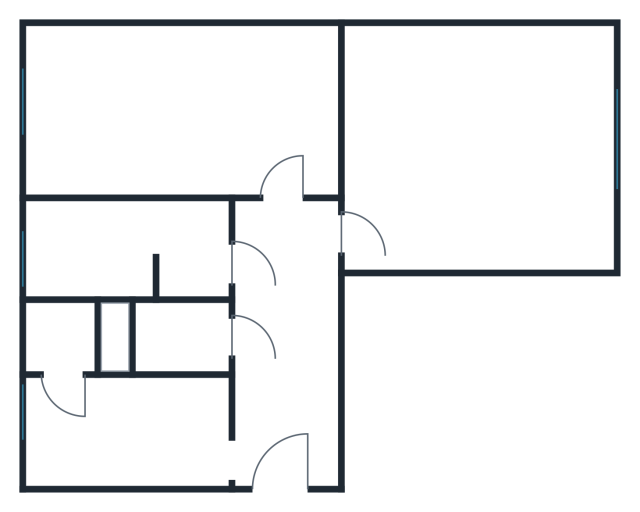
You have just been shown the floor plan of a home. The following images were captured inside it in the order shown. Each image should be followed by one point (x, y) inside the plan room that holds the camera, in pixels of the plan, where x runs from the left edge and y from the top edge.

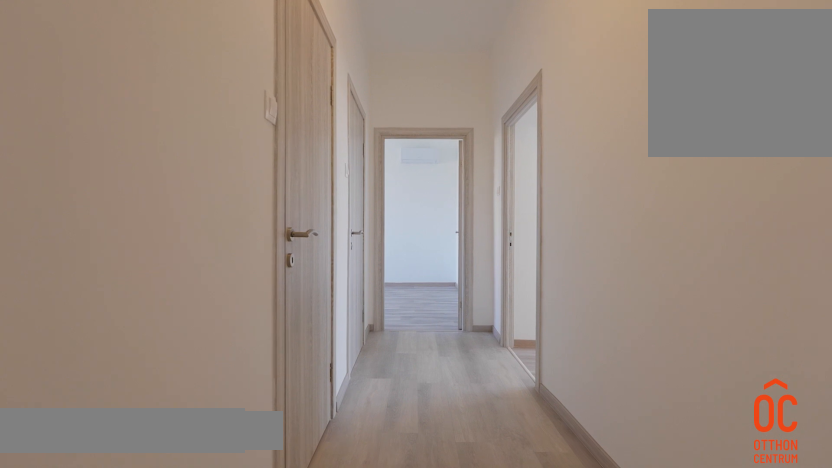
(290, 376)
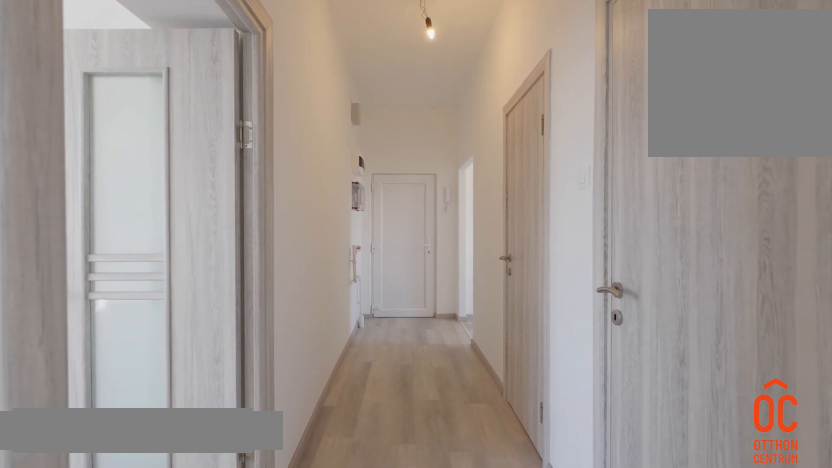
(290, 376)
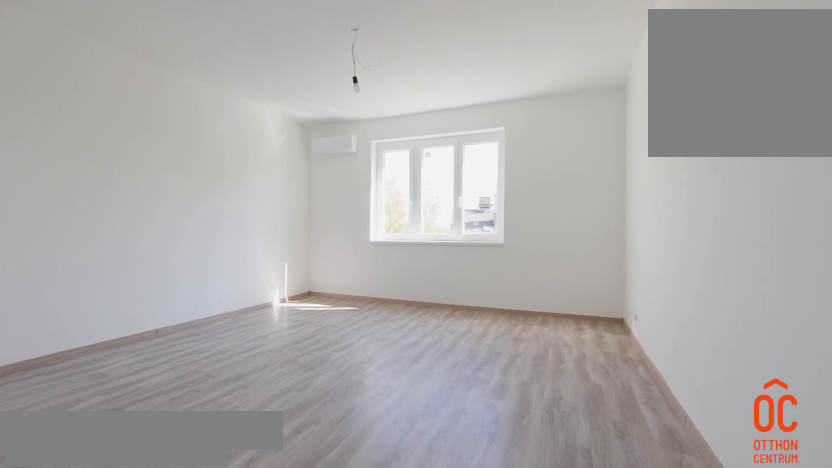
(483, 155)
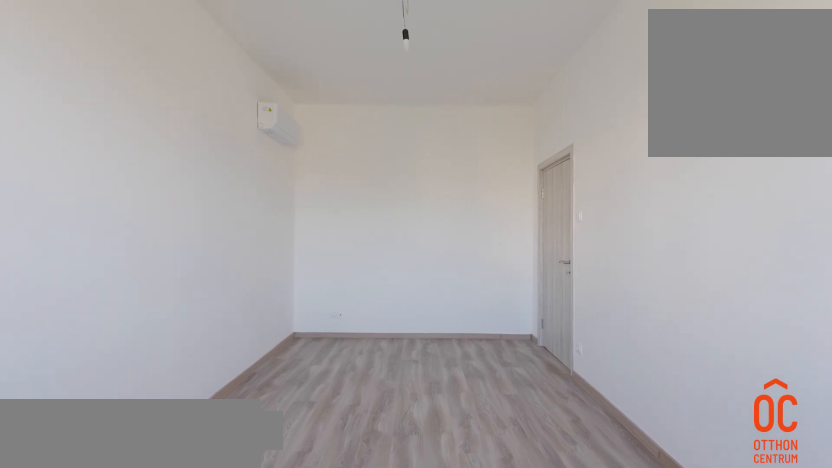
(130, 127)
